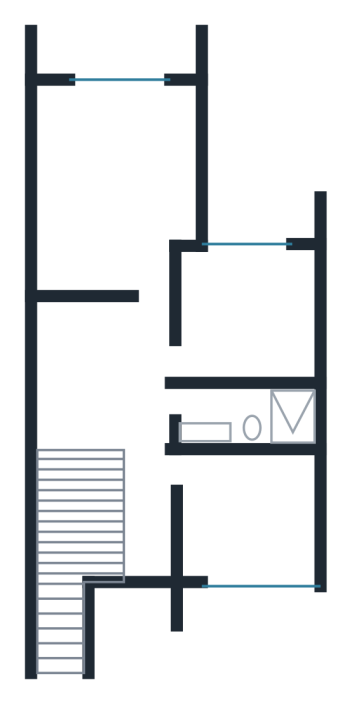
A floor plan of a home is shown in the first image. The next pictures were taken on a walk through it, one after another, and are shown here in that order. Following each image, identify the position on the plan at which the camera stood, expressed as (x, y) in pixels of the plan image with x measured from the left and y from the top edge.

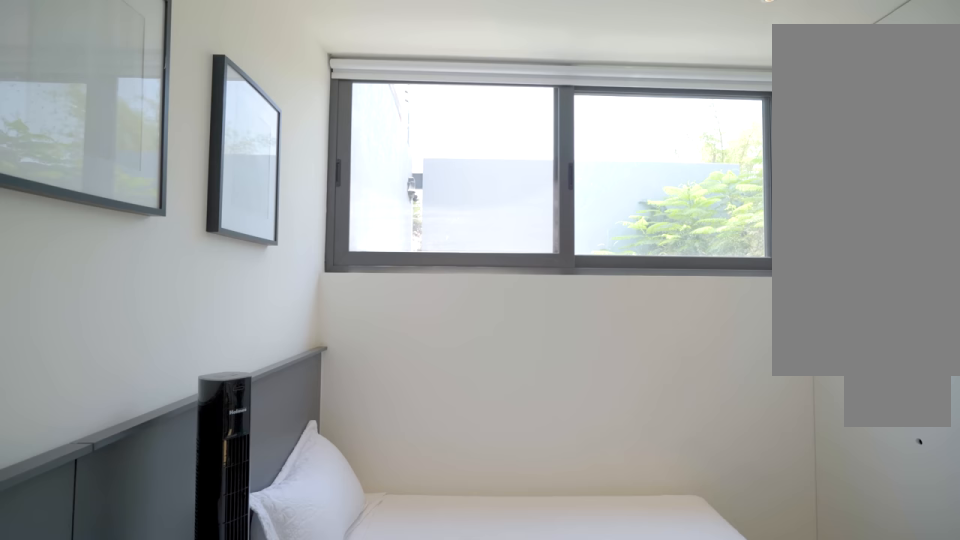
(211, 534)
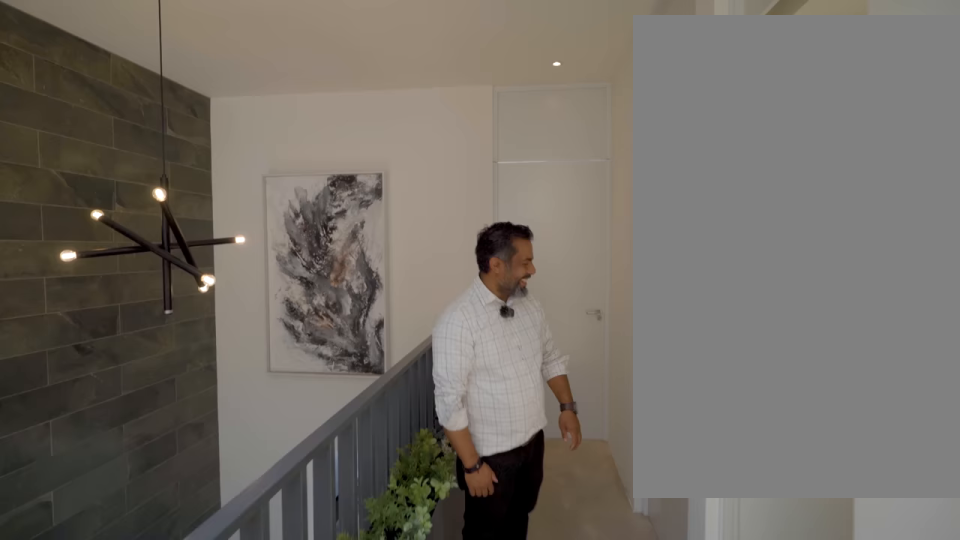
(152, 394)
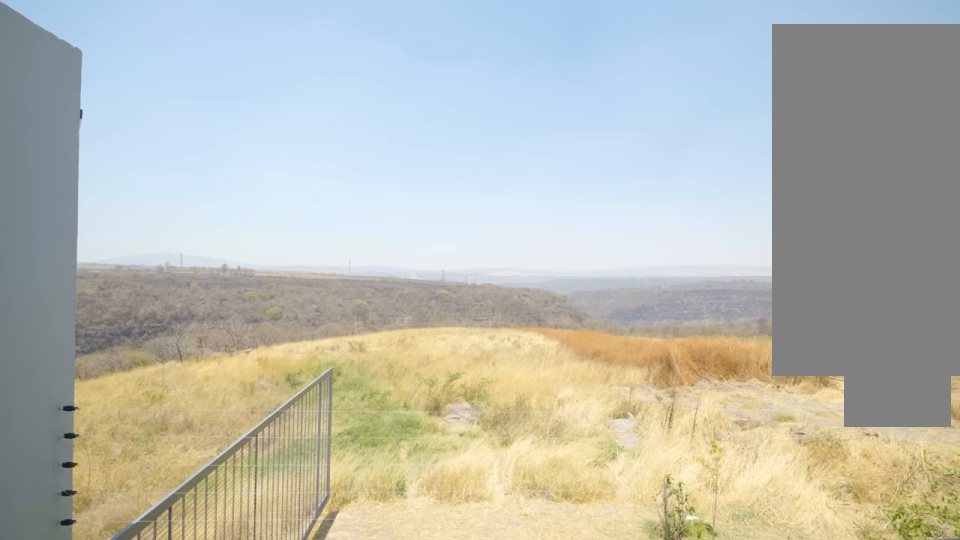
(109, 78)
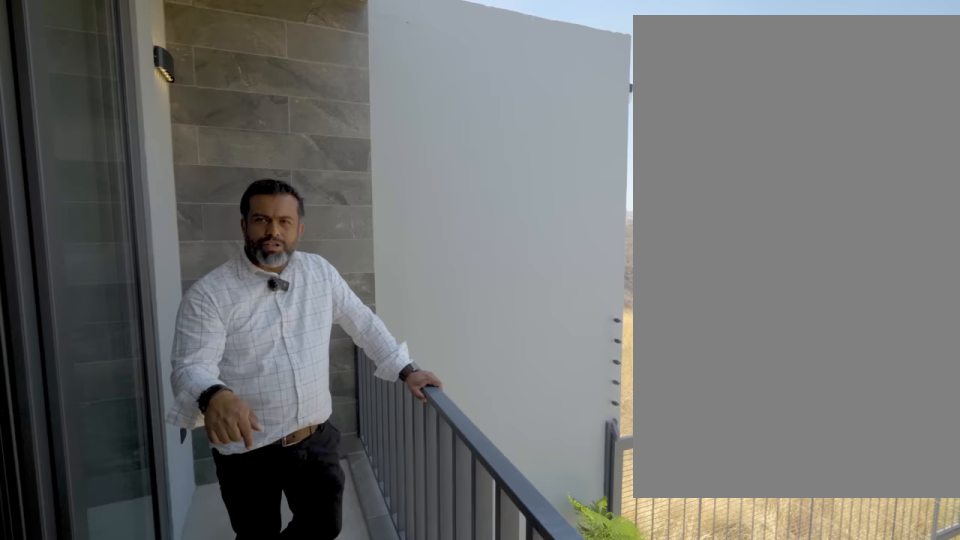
(133, 59)
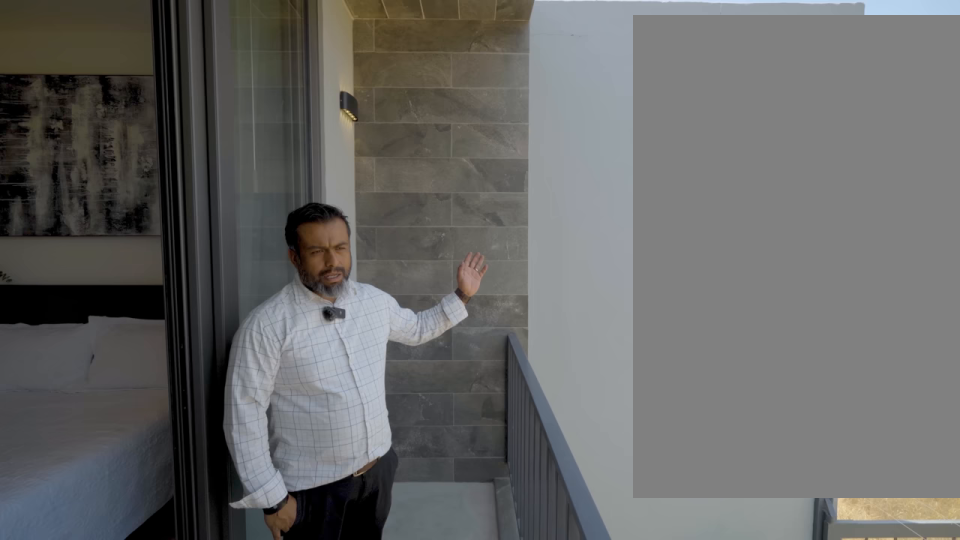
(133, 59)
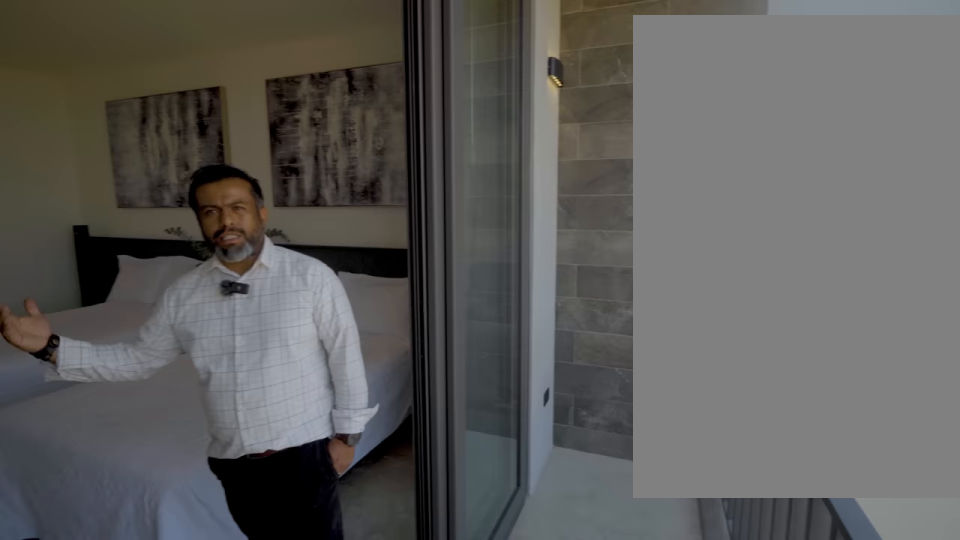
(134, 59)
